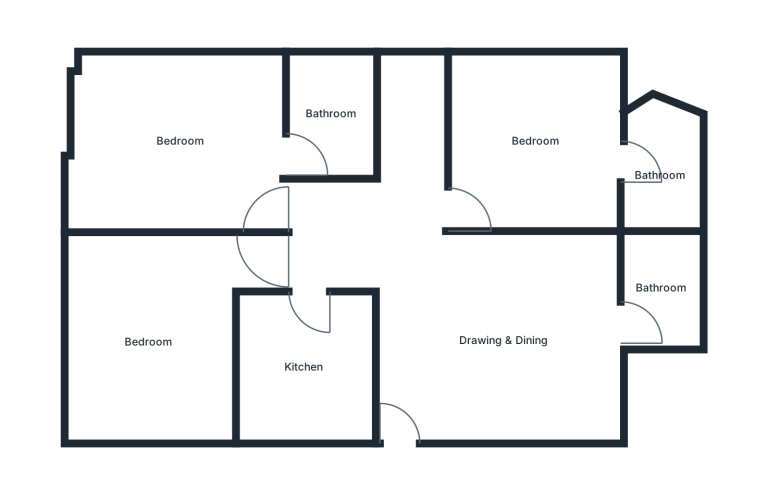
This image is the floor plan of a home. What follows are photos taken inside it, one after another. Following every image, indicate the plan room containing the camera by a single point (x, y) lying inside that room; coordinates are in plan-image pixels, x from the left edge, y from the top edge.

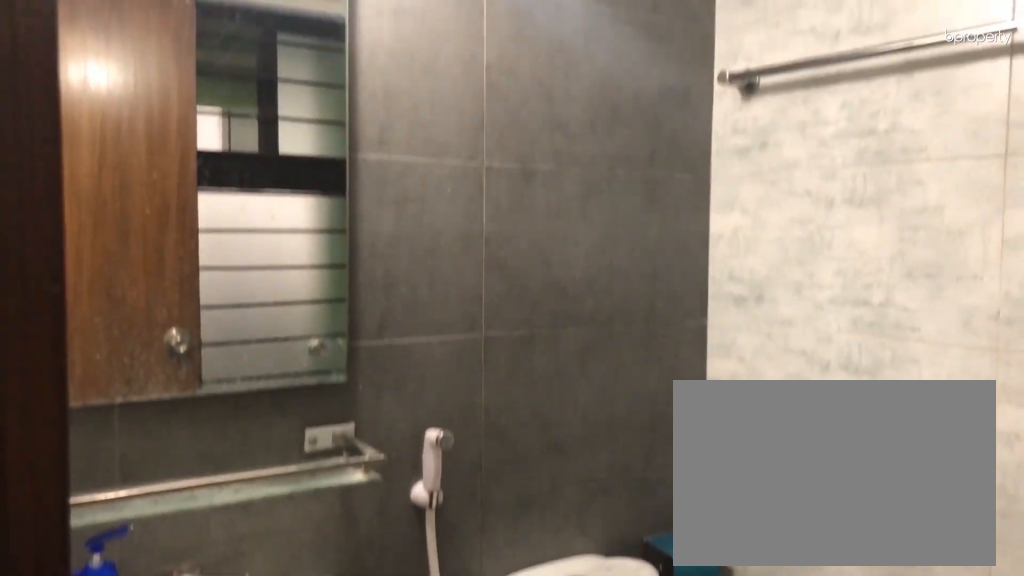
(661, 289)
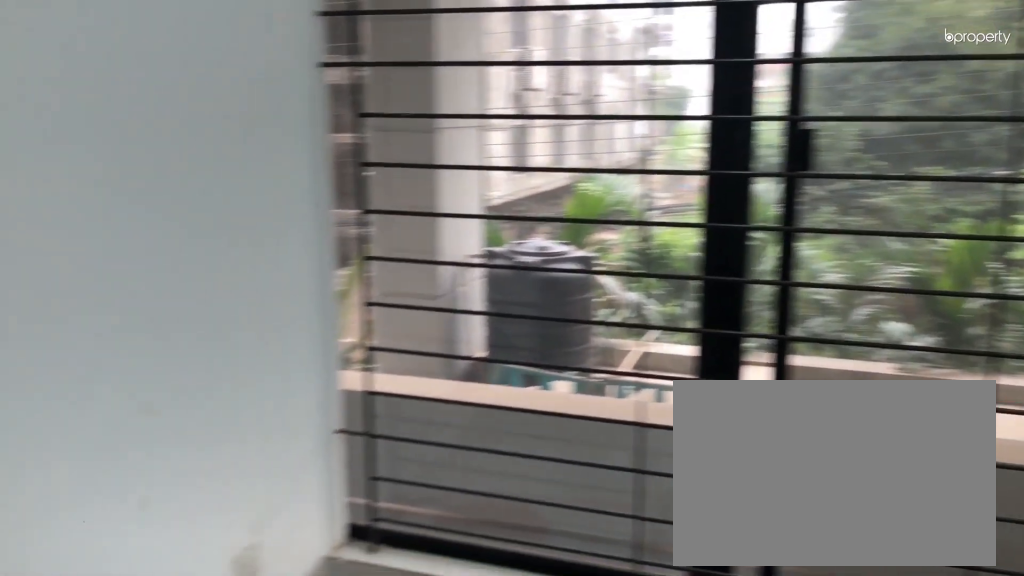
(535, 141)
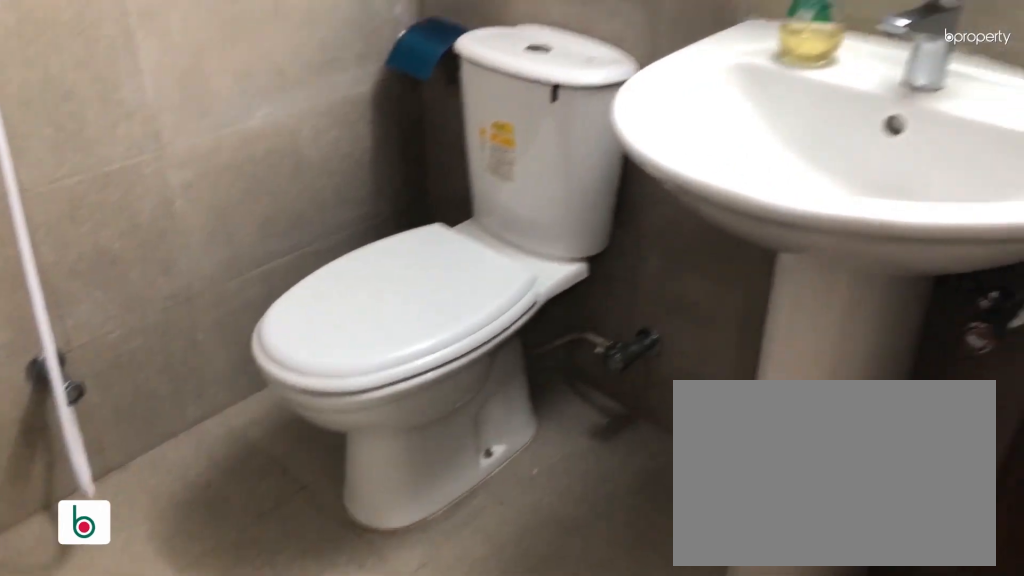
(659, 176)
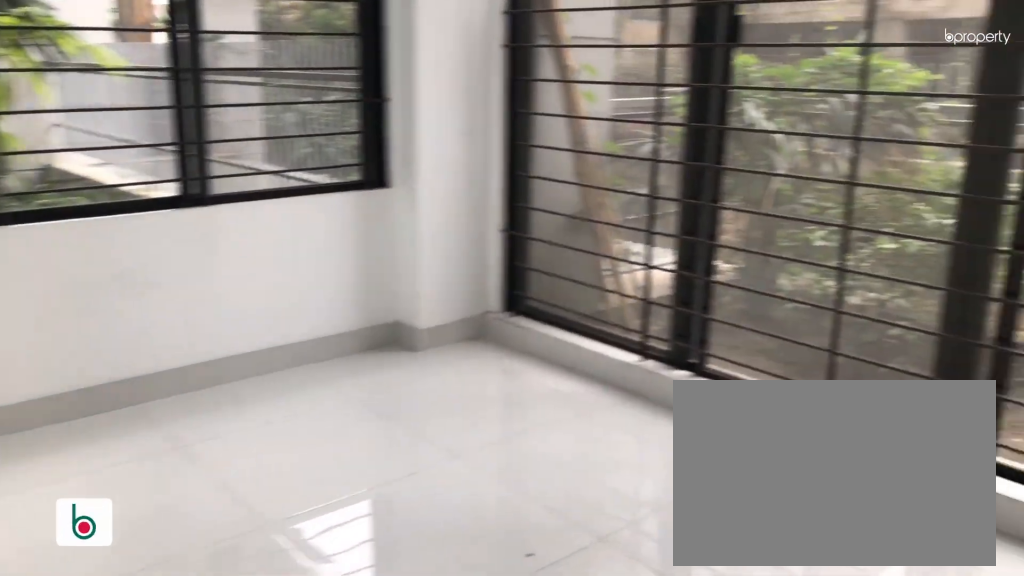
(179, 141)
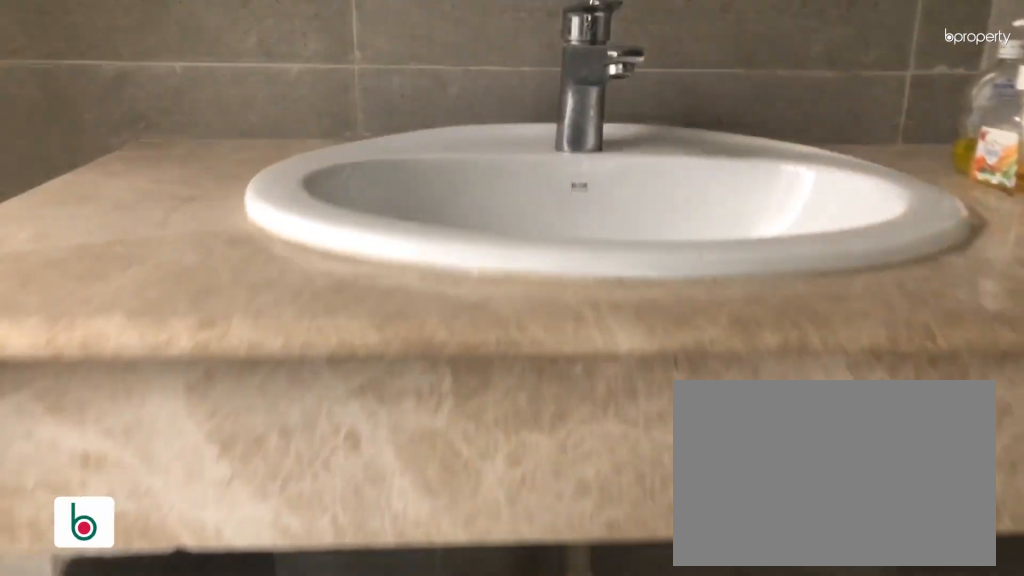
(332, 114)
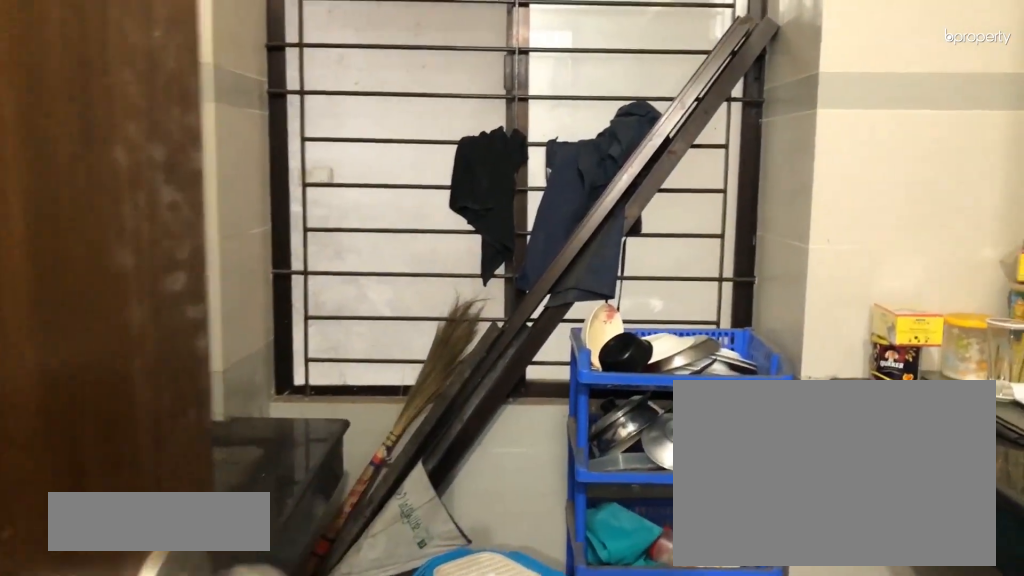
(304, 367)
